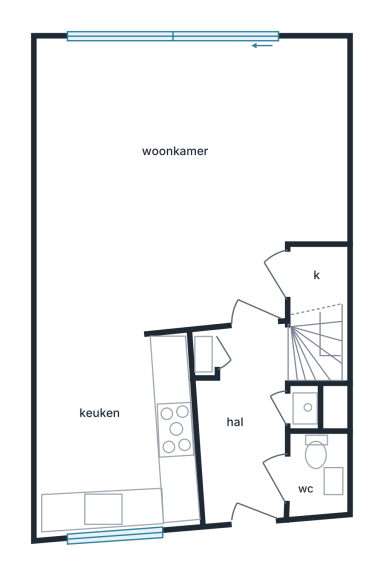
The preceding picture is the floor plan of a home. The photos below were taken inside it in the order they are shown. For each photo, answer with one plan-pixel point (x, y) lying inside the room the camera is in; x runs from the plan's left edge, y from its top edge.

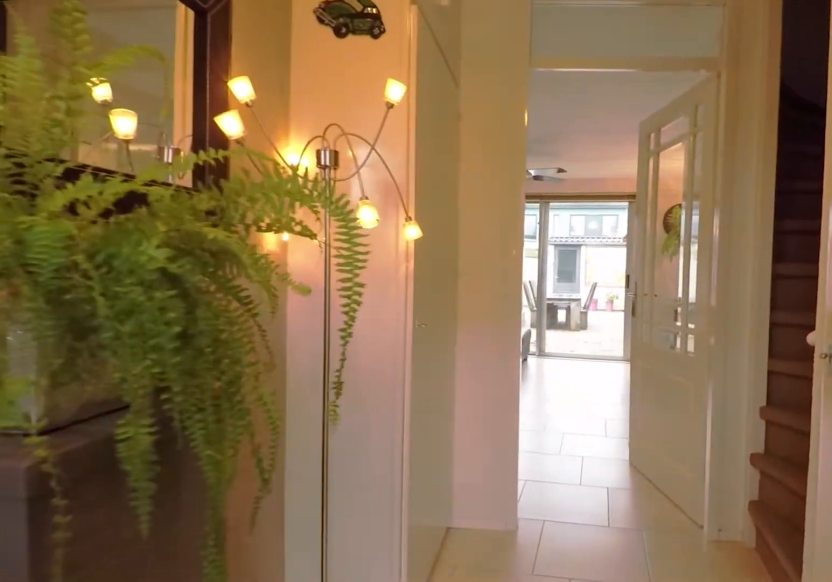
(245, 424)
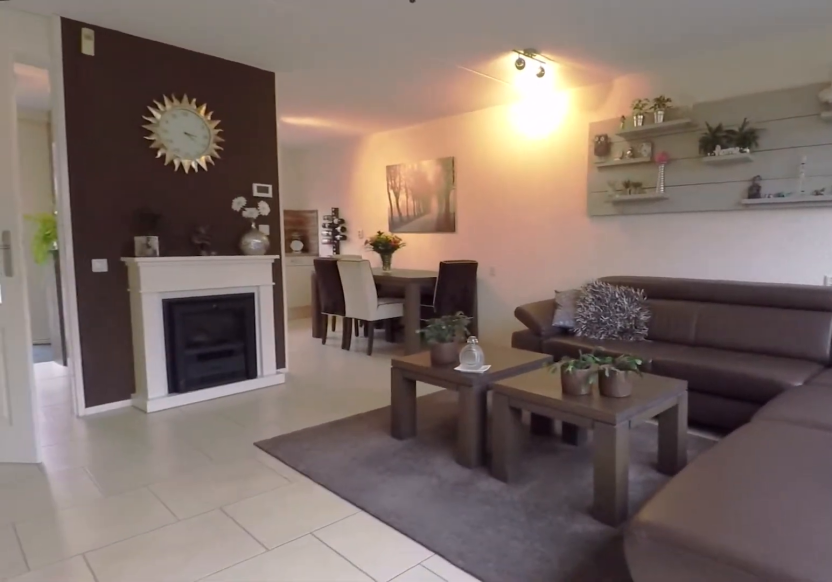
(196, 214)
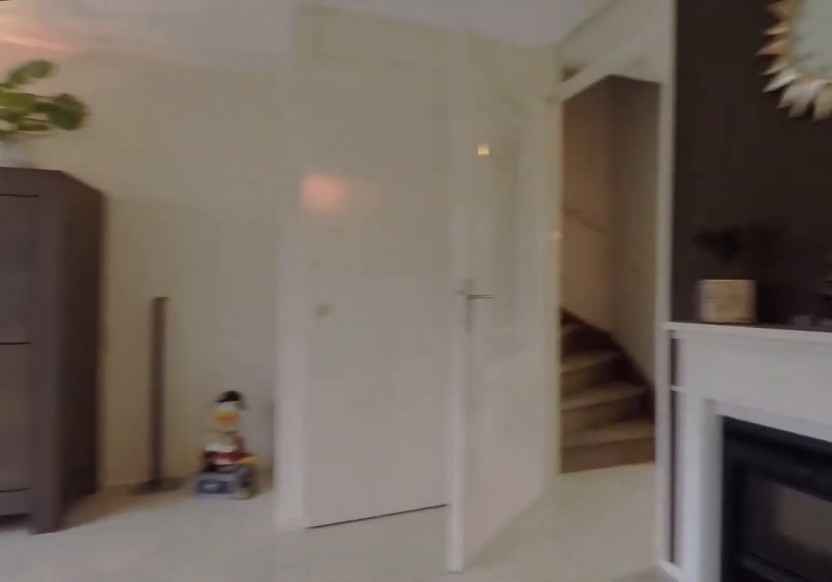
(196, 214)
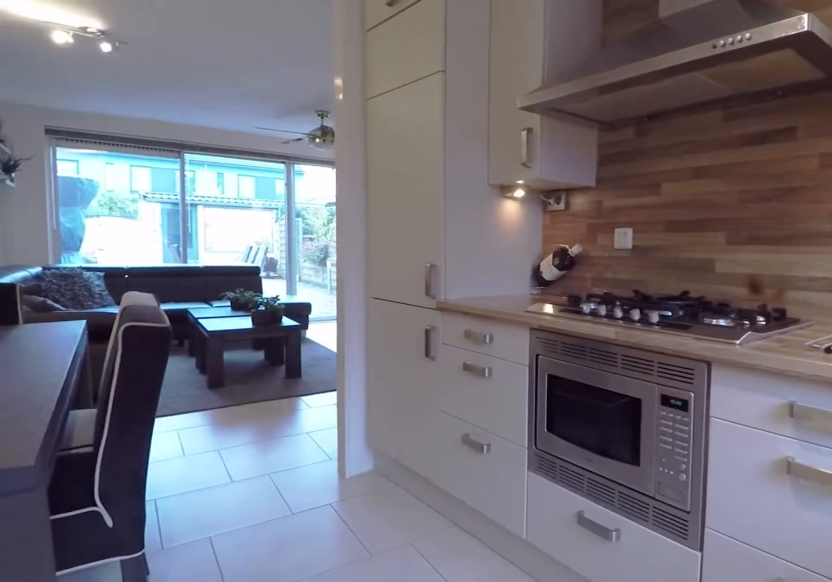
(116, 435)
